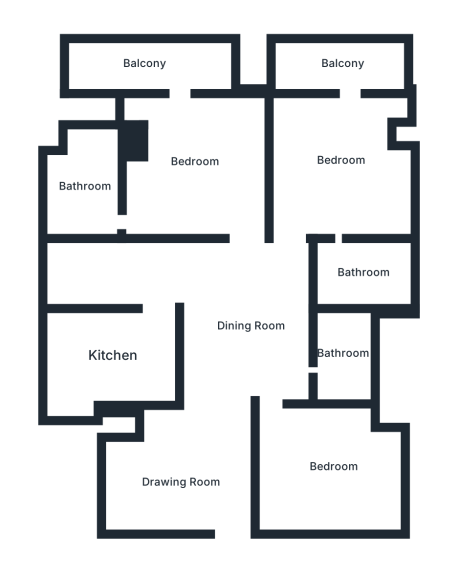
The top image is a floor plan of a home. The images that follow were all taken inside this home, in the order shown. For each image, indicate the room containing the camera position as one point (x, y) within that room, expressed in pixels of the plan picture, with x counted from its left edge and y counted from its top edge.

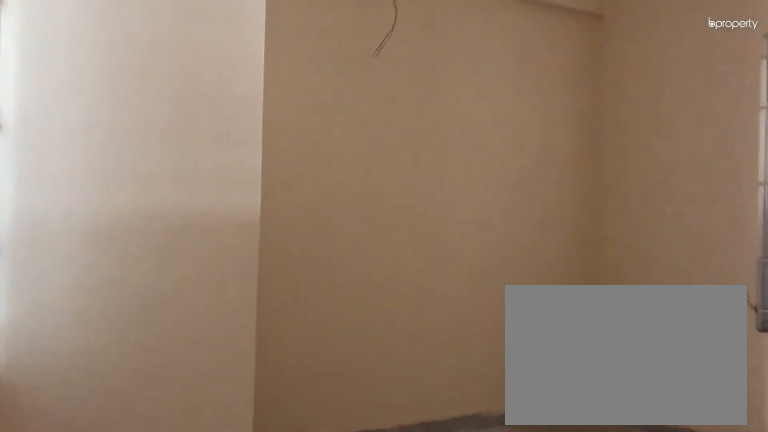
(334, 469)
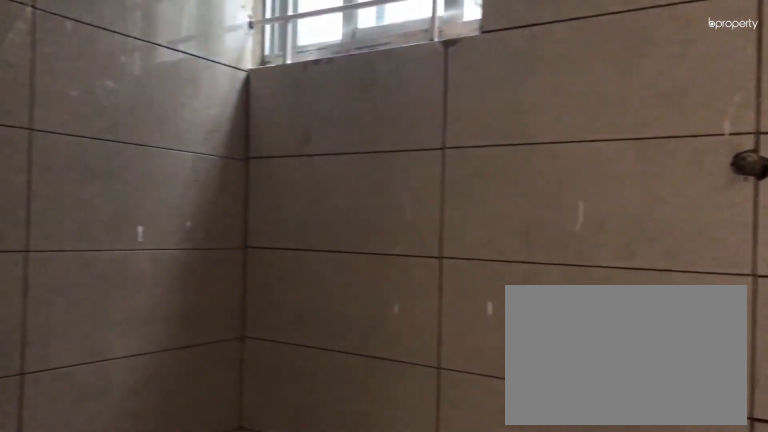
(341, 351)
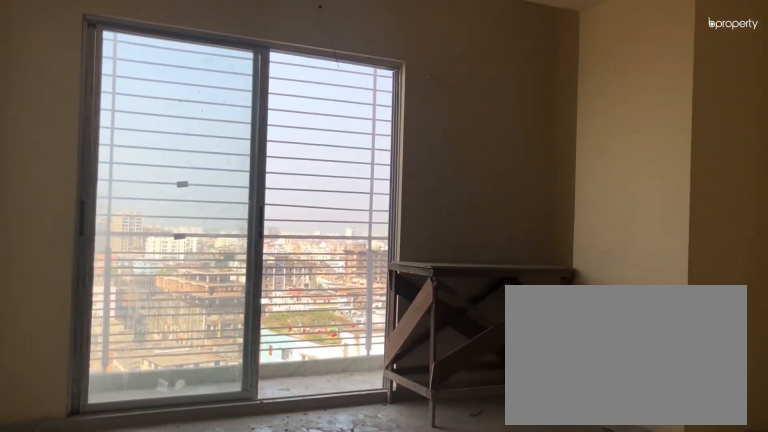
(341, 159)
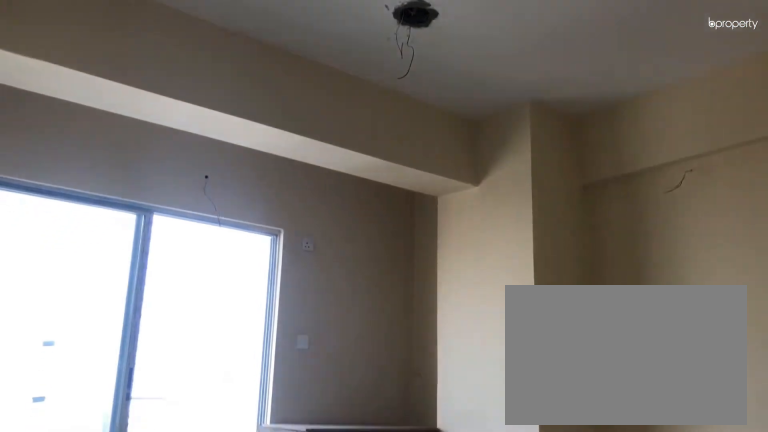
(342, 159)
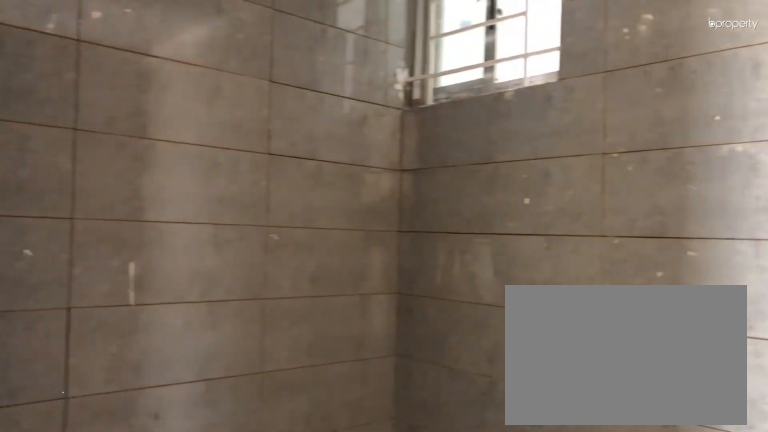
(362, 275)
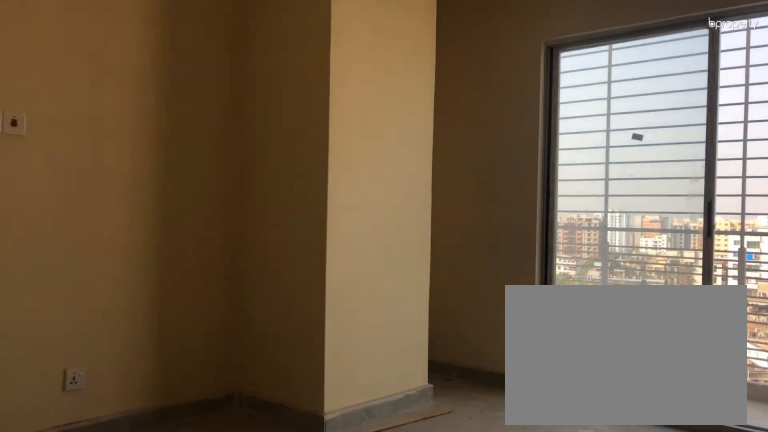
(195, 161)
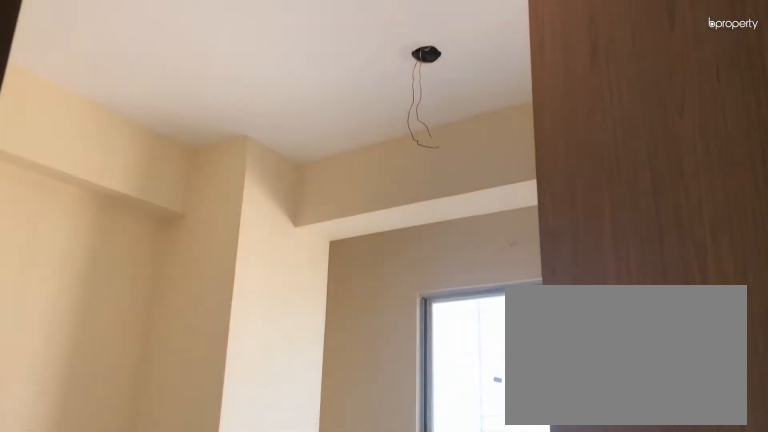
(196, 161)
